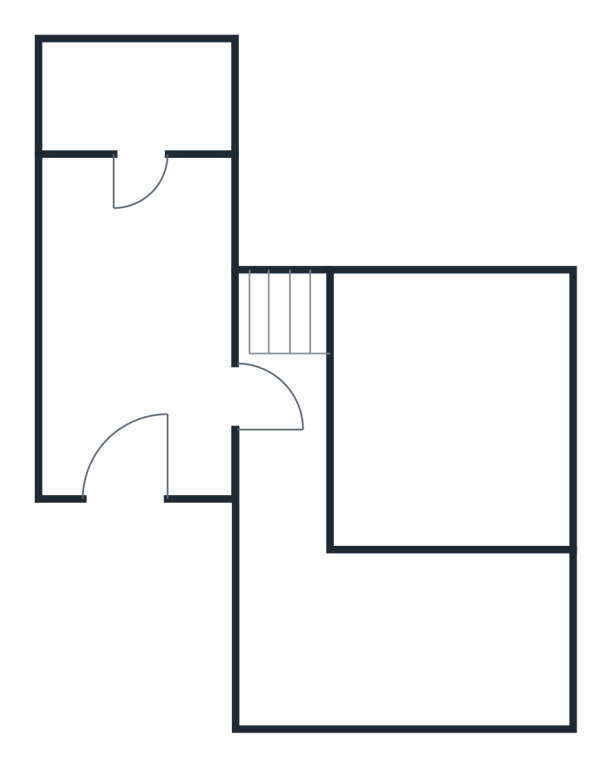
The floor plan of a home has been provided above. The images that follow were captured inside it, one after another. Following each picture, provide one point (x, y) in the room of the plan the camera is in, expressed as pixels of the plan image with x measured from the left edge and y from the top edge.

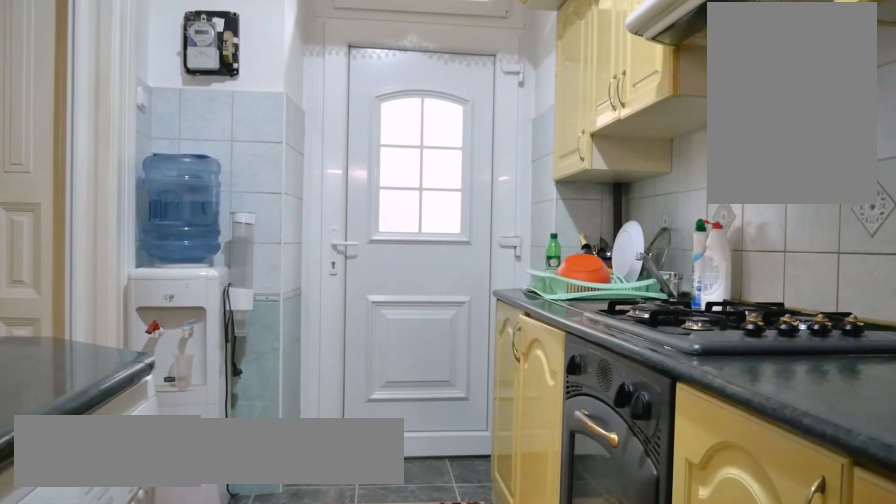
(138, 364)
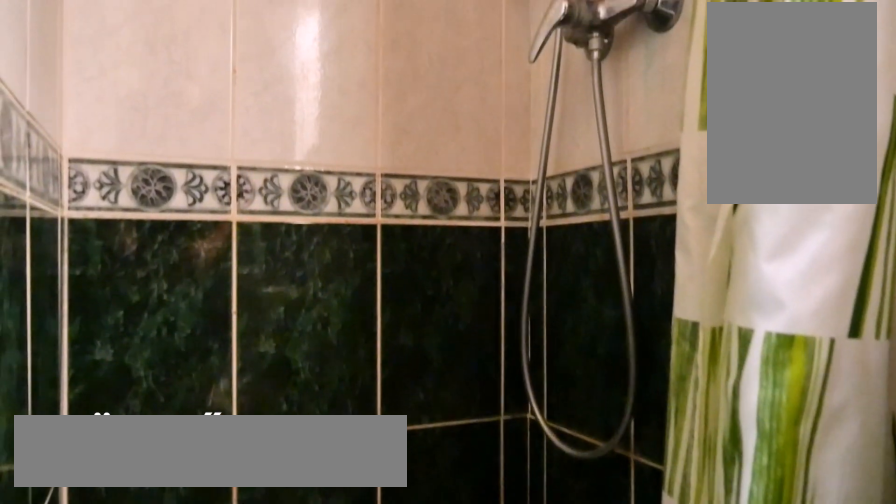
(138, 107)
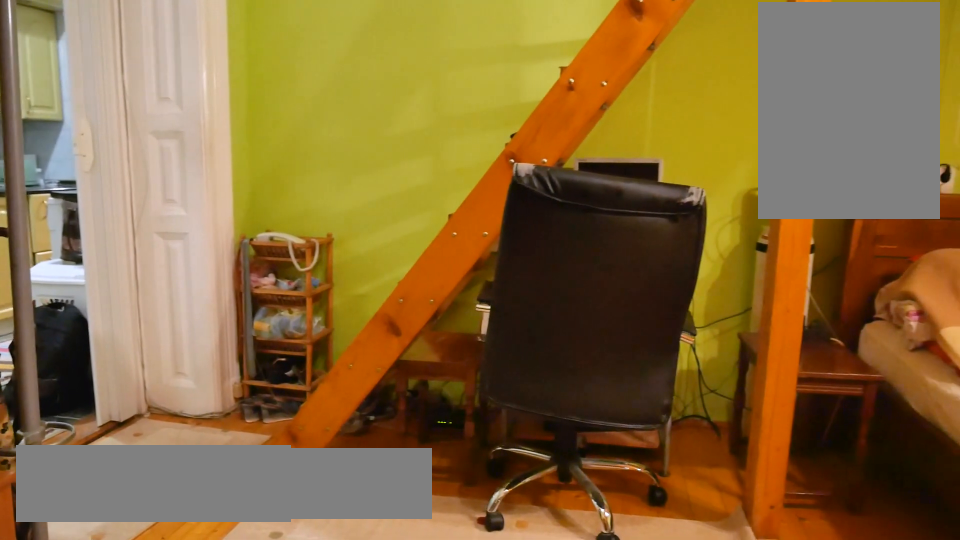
(402, 491)
